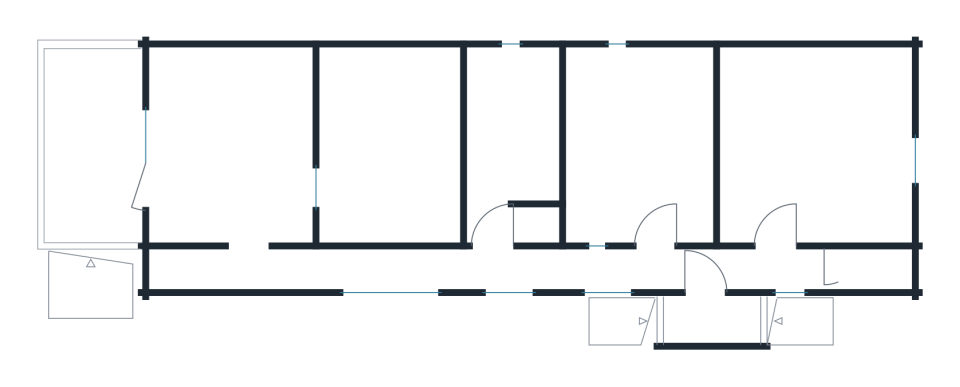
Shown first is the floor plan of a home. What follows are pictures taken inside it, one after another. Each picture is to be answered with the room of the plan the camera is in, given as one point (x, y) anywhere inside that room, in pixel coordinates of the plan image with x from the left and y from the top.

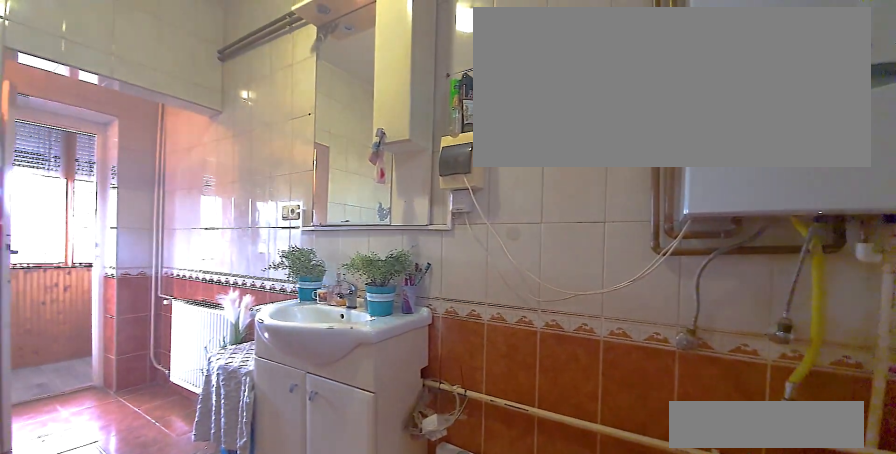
(514, 152)
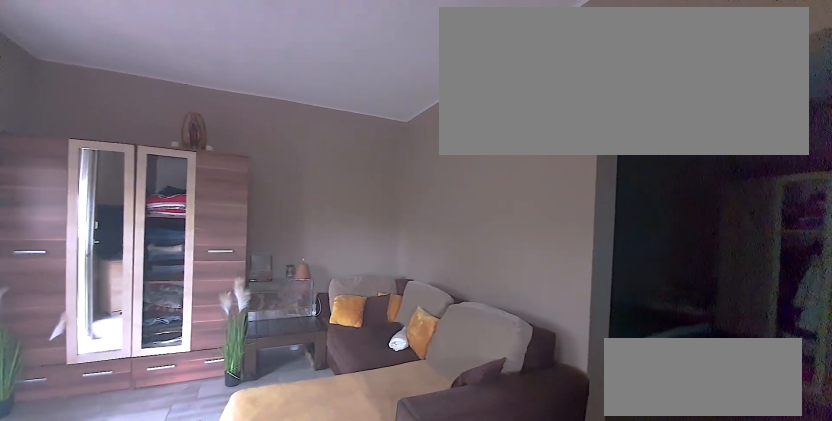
(240, 152)
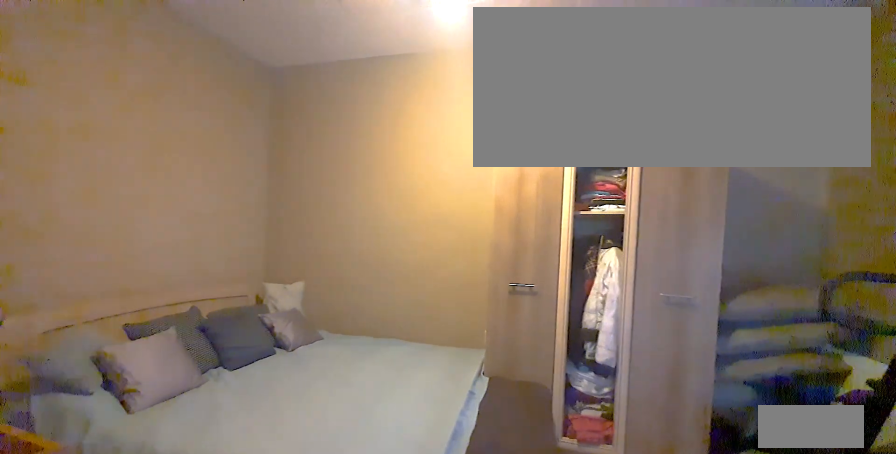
(392, 151)
